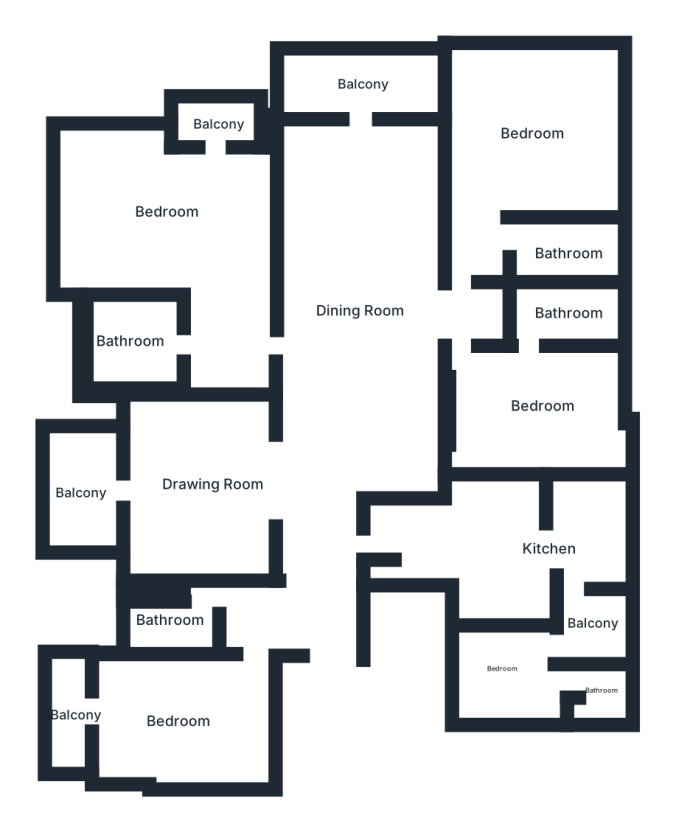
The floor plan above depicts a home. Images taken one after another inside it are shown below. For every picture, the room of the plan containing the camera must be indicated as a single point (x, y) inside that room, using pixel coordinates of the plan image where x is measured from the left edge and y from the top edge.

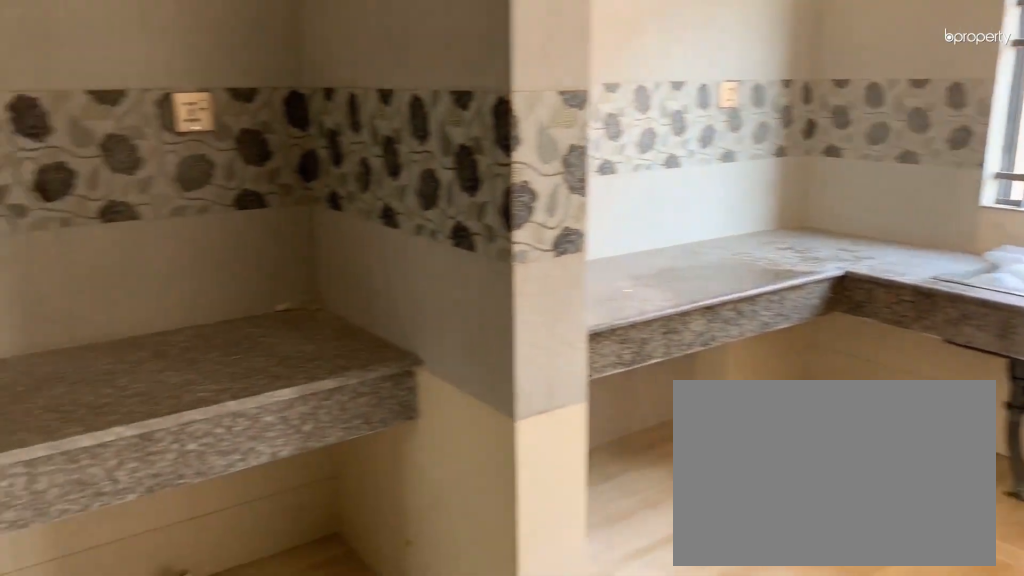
(549, 555)
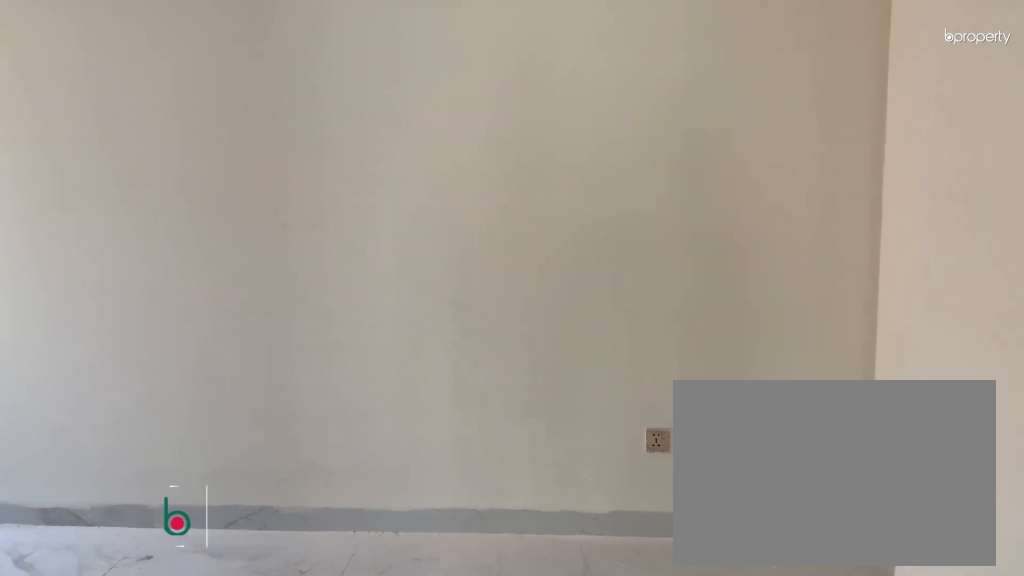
(543, 411)
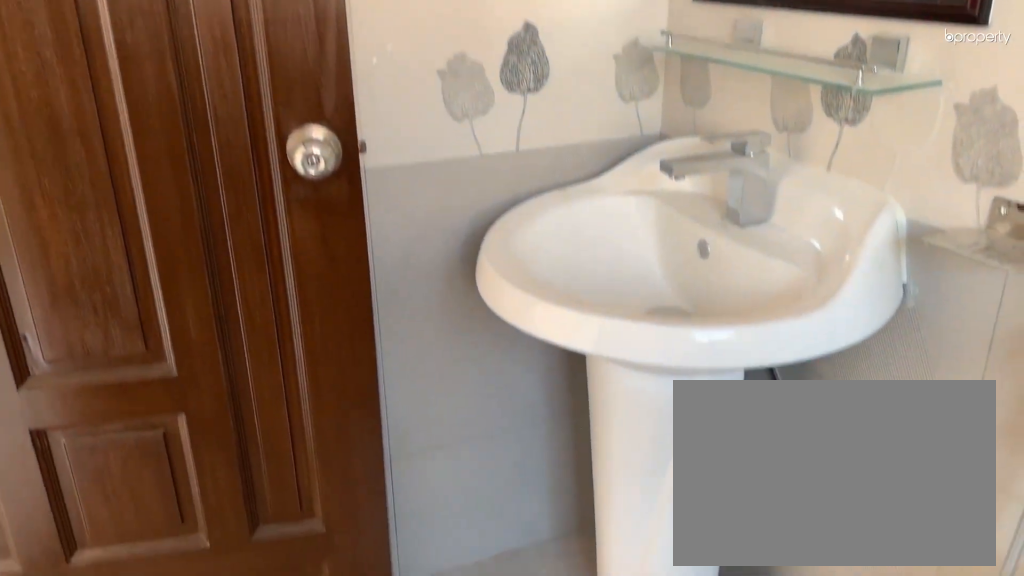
(565, 314)
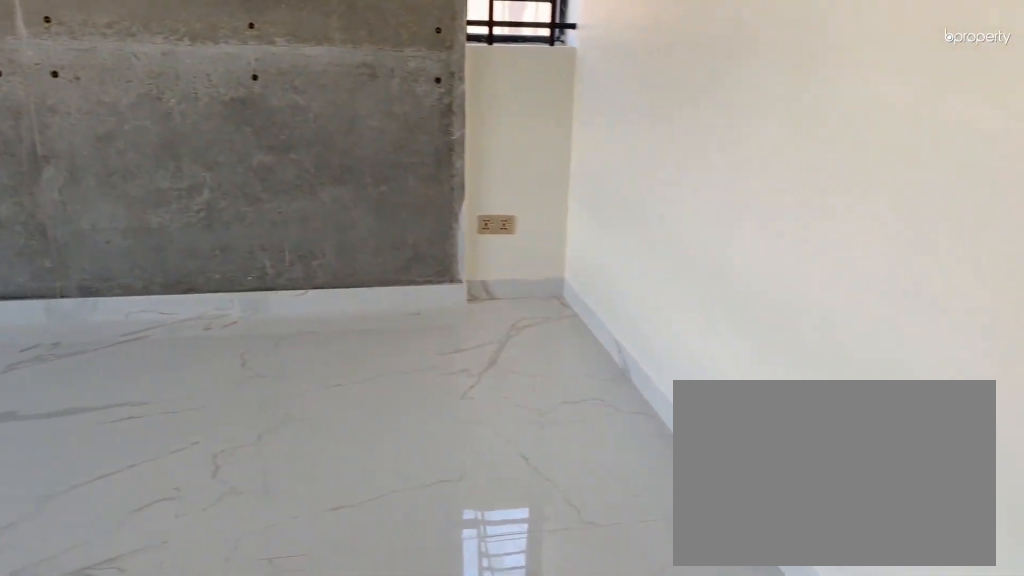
(532, 131)
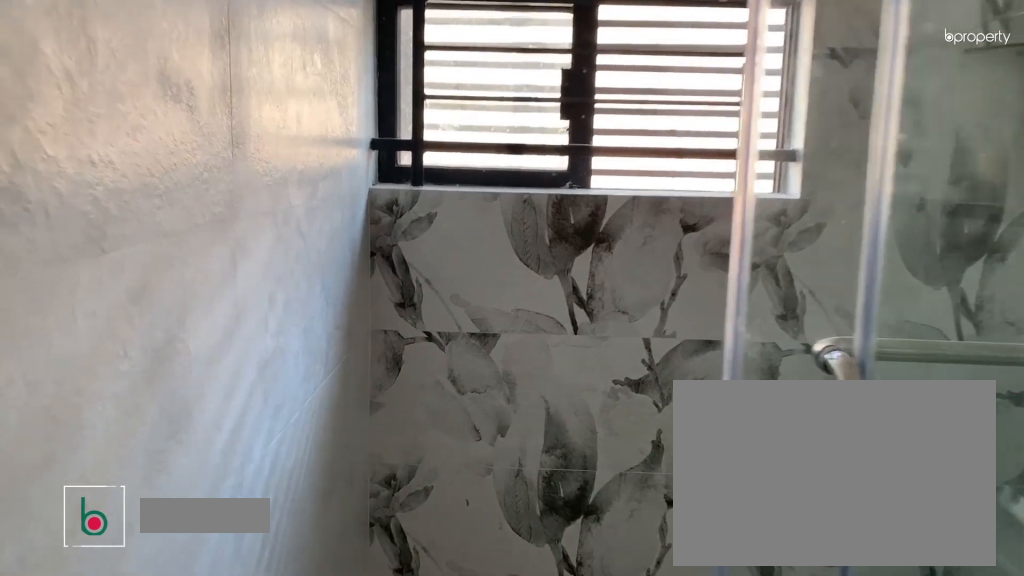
(566, 256)
